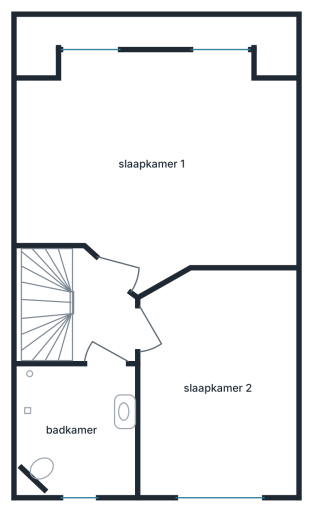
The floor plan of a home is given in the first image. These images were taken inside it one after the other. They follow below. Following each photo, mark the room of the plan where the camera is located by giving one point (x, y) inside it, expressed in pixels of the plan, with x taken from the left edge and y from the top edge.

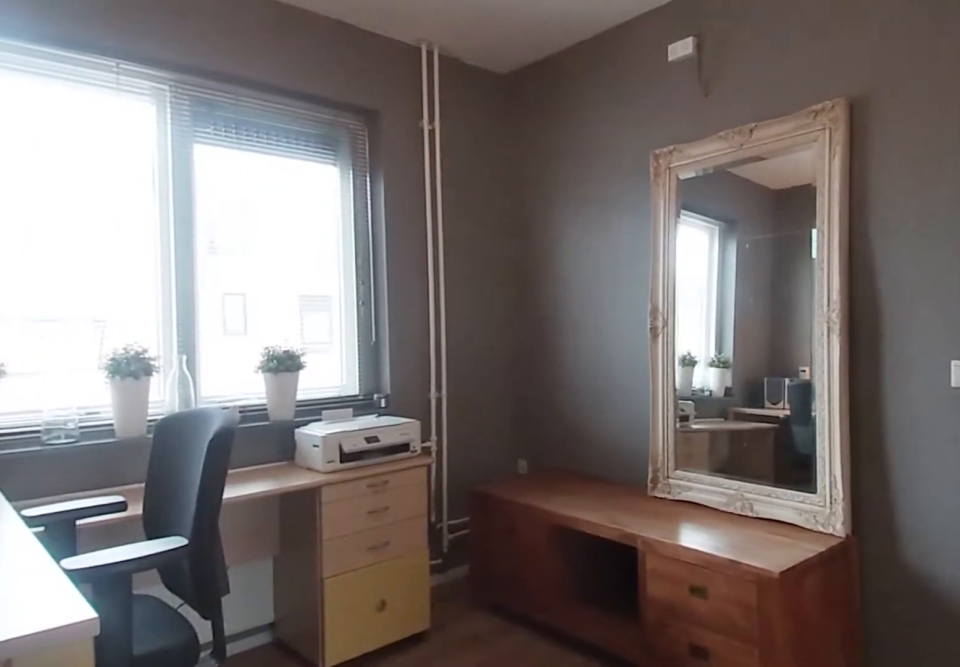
(218, 383)
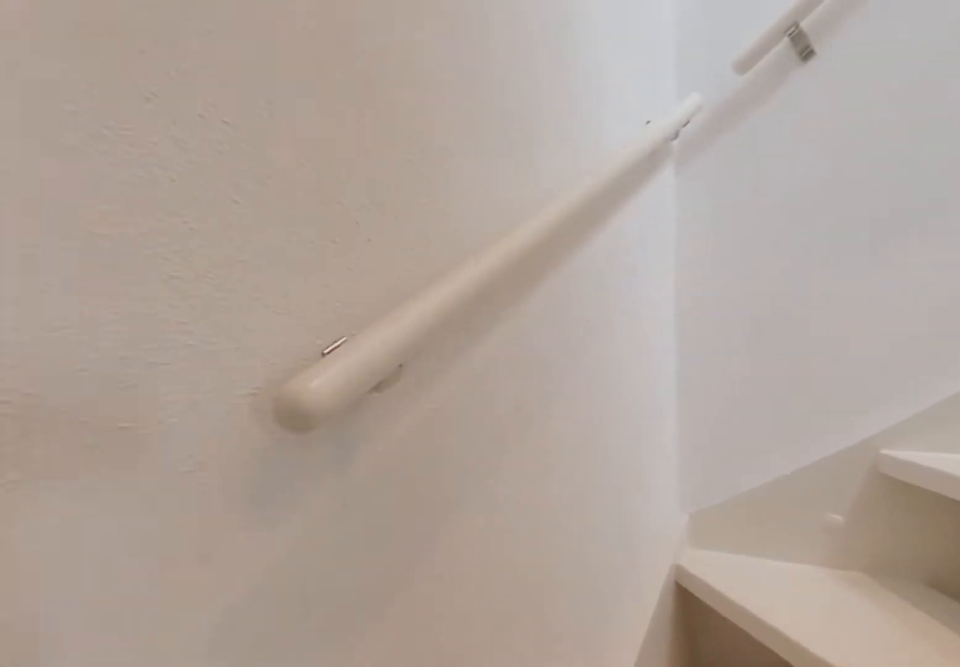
(100, 314)
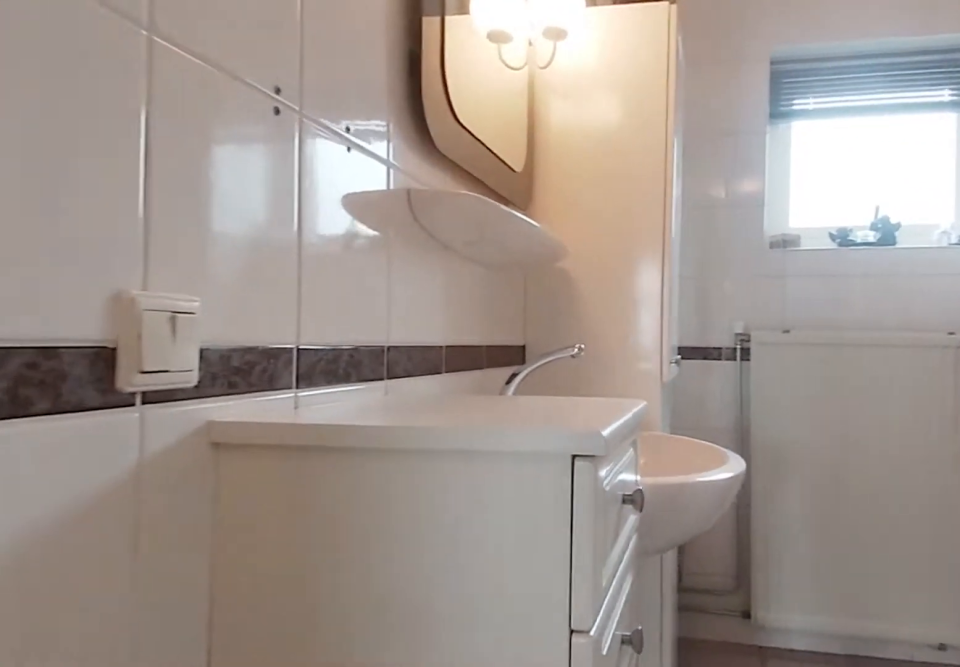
(78, 427)
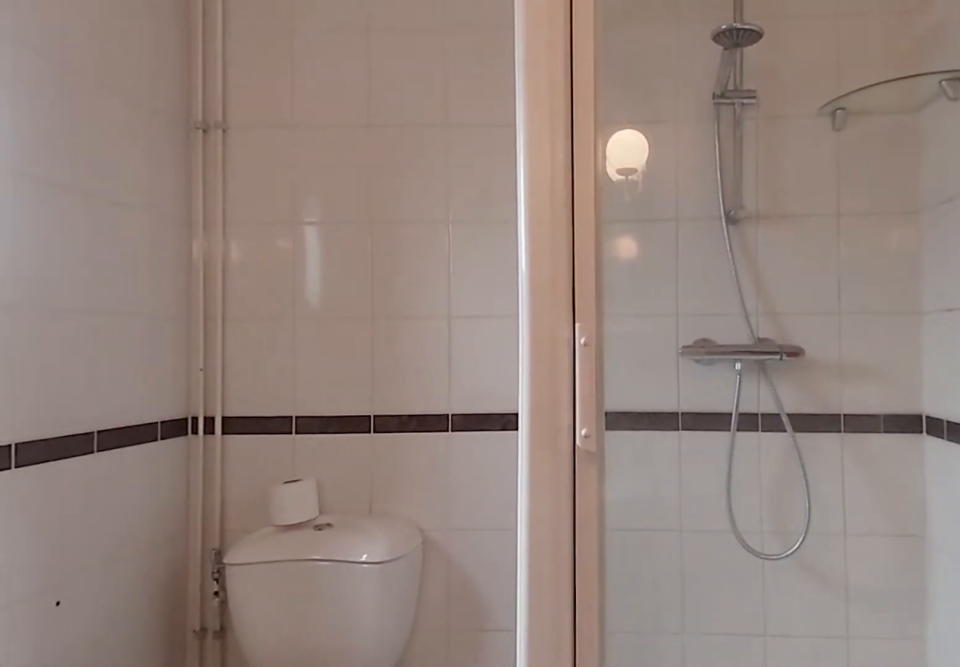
(78, 427)
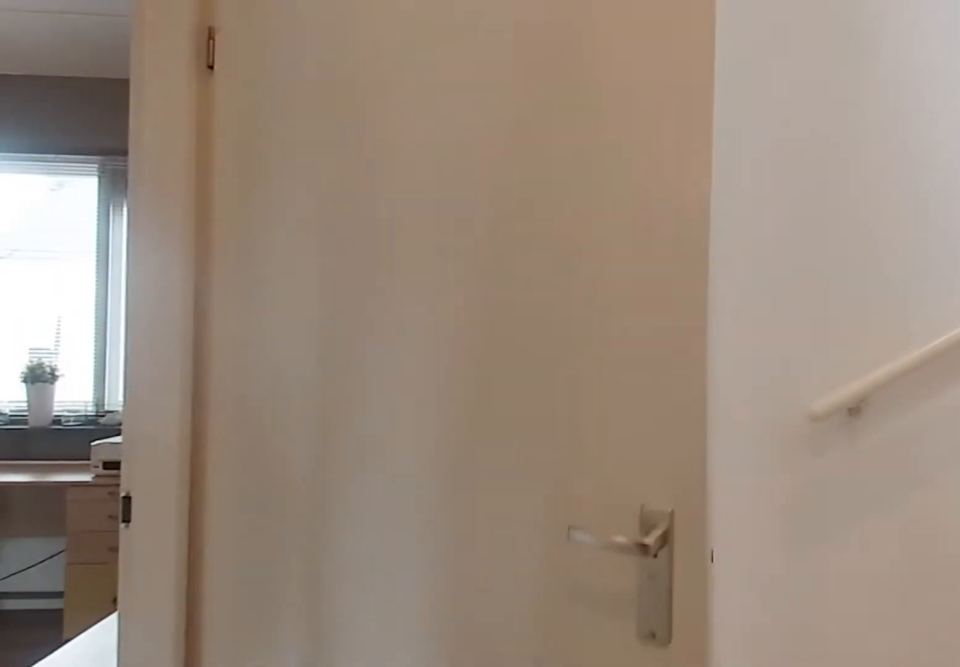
(100, 314)
